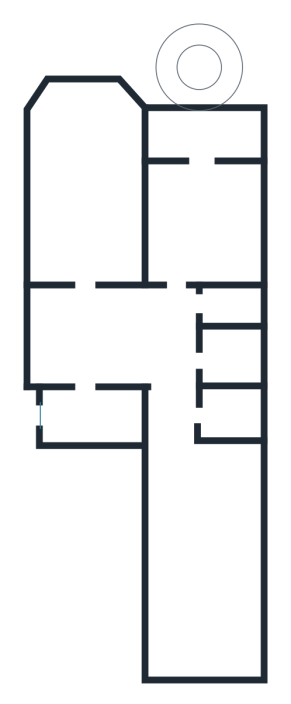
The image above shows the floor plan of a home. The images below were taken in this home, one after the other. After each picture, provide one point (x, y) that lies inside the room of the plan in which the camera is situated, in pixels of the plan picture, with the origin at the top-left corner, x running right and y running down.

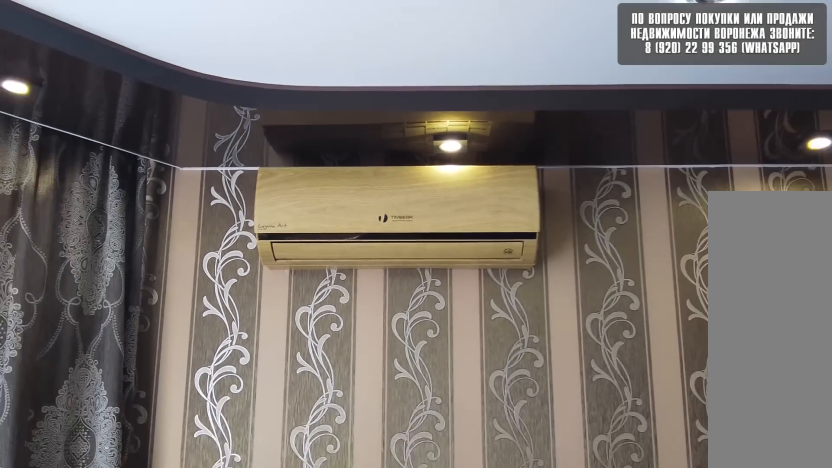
(84, 248)
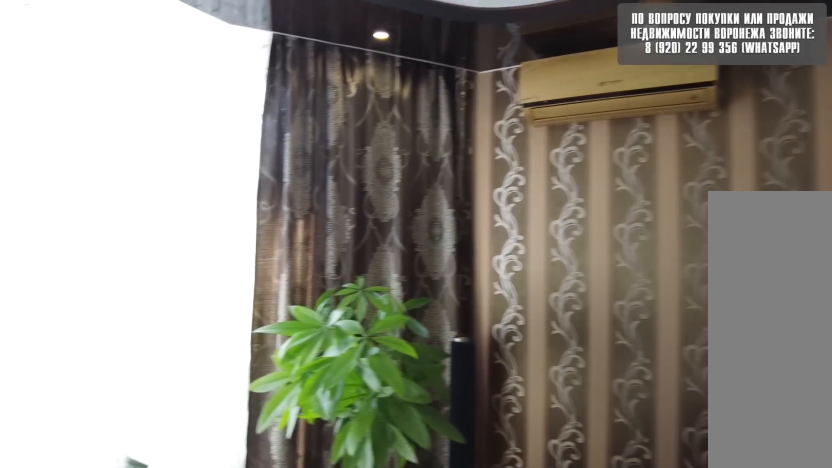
(84, 248)
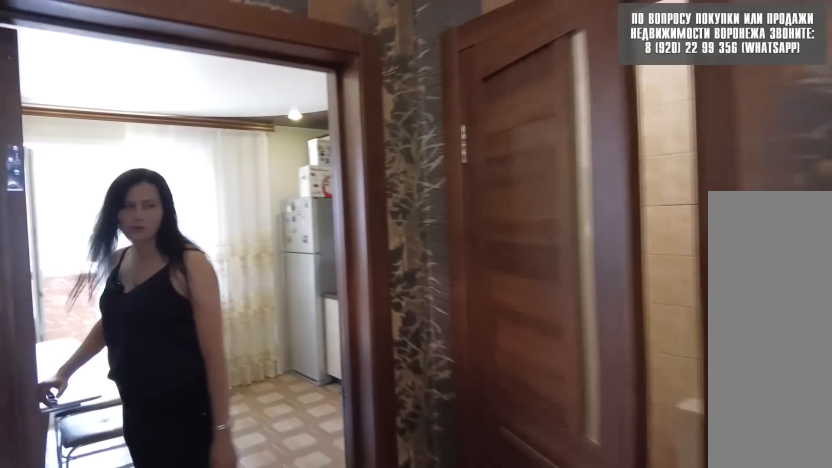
(88, 354)
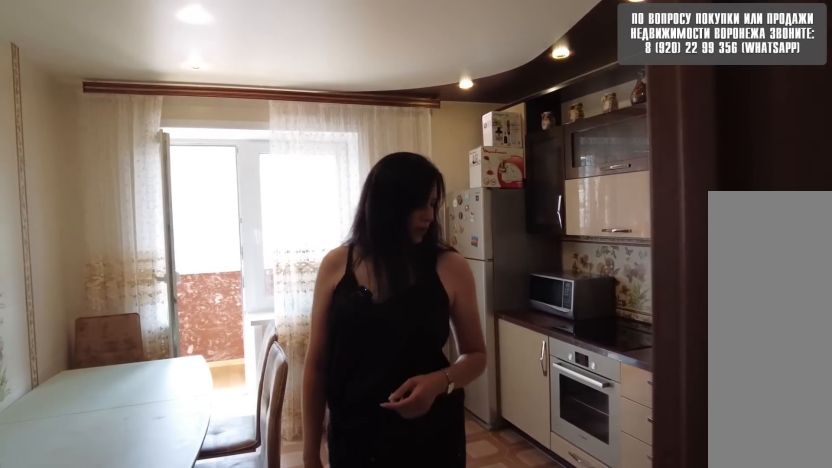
(170, 331)
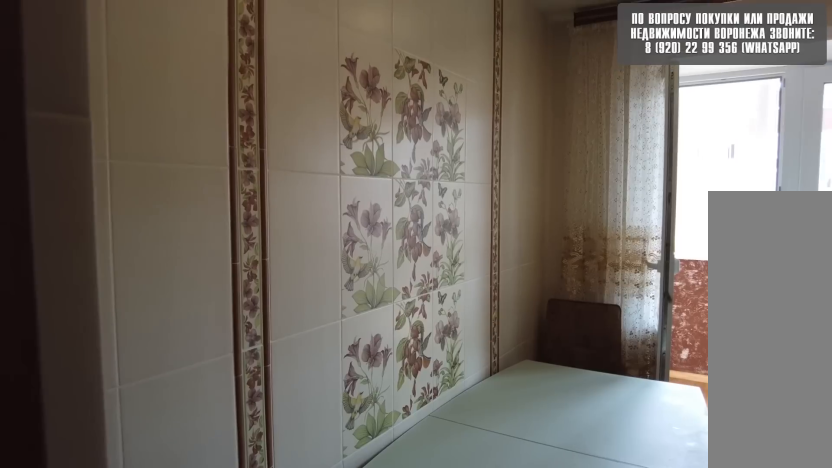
(207, 248)
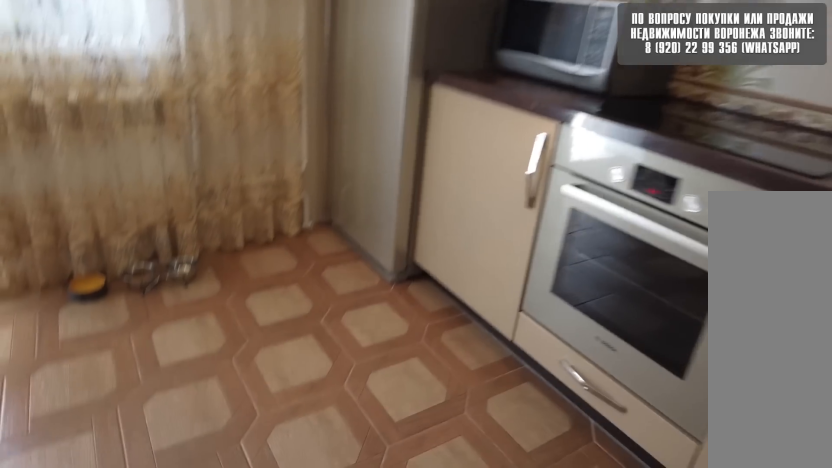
(207, 248)
